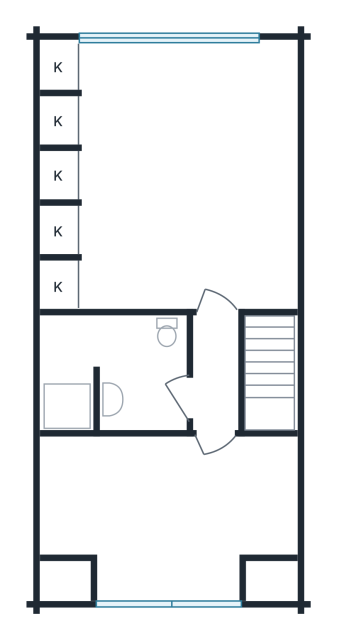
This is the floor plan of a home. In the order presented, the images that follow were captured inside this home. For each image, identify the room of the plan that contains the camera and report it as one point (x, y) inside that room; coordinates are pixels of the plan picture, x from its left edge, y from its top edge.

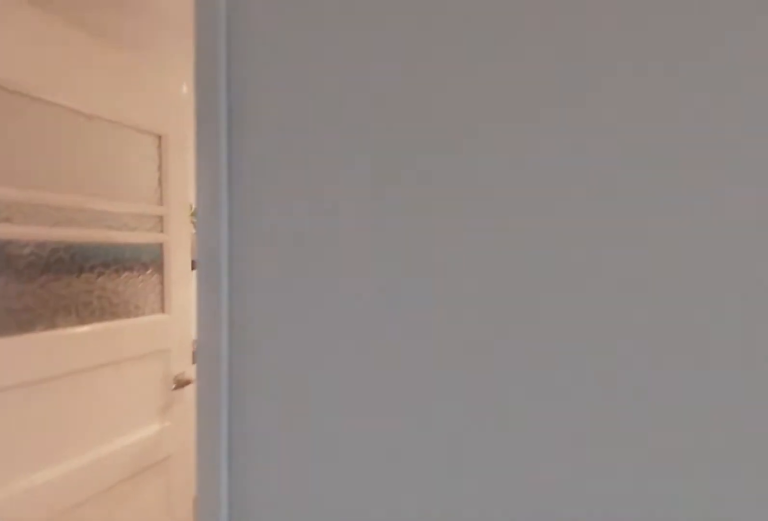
(222, 375)
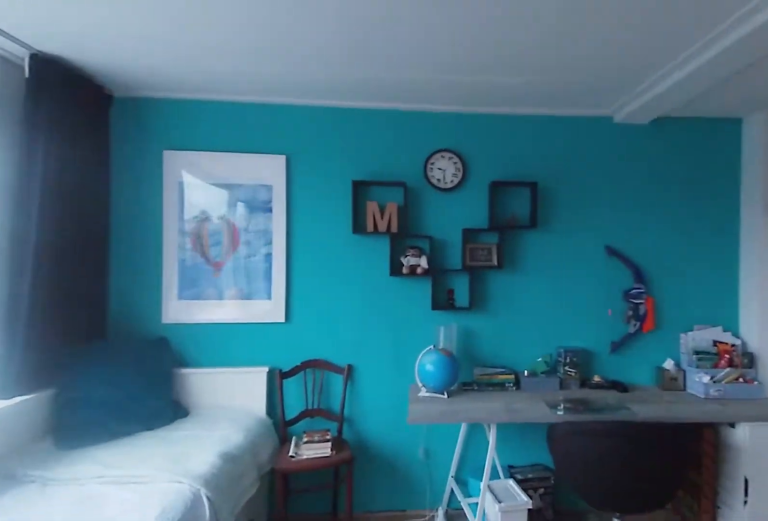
(174, 114)
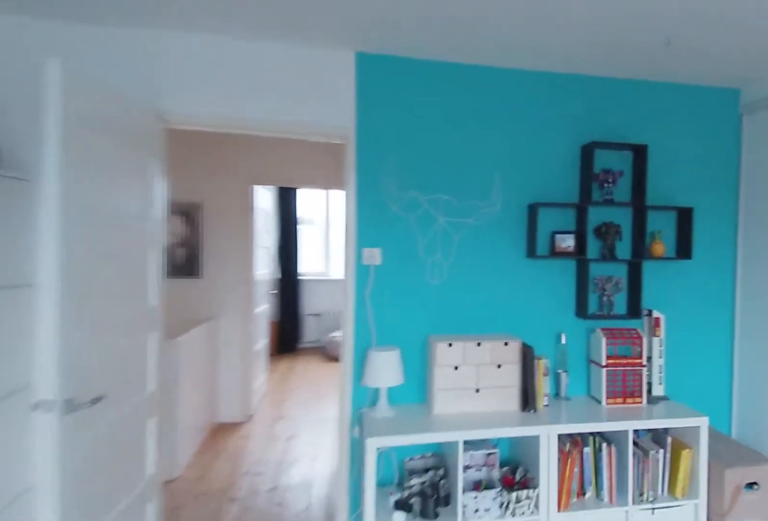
(174, 114)
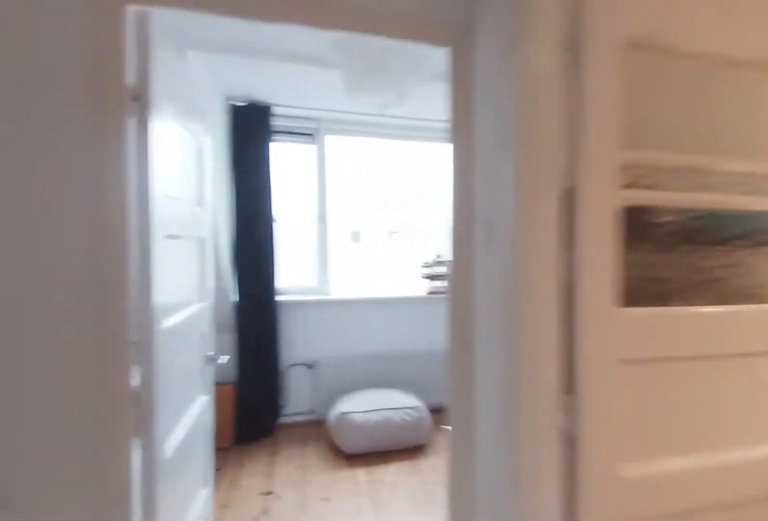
(222, 375)
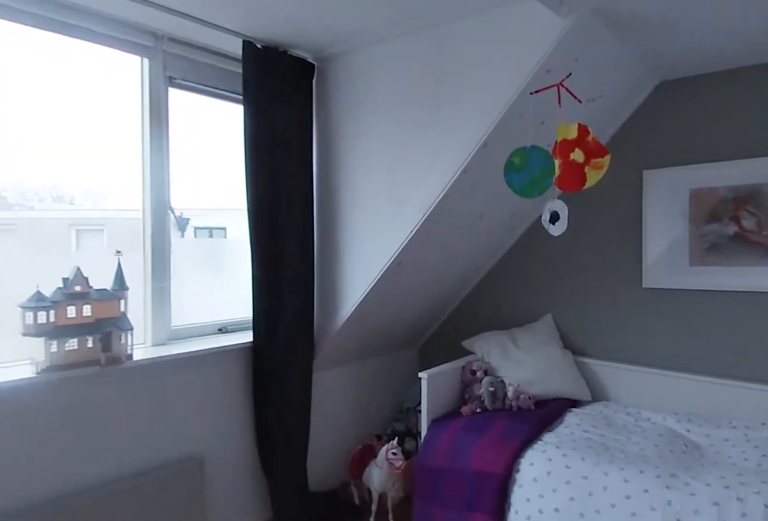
(169, 510)
